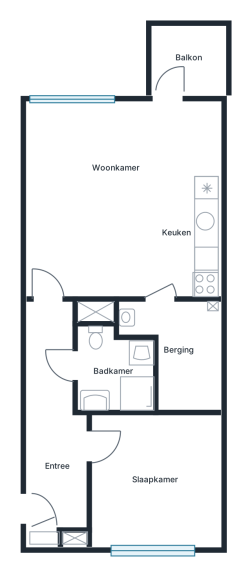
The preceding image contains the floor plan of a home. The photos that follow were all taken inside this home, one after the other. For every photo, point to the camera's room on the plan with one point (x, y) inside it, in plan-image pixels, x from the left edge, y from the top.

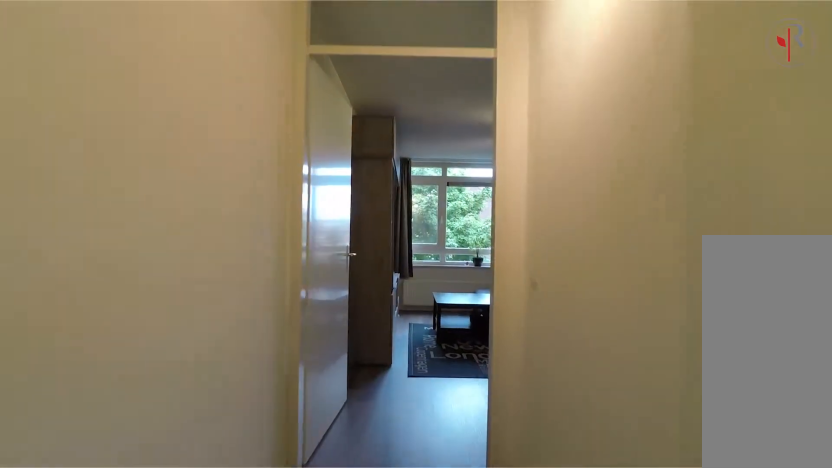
(56, 423)
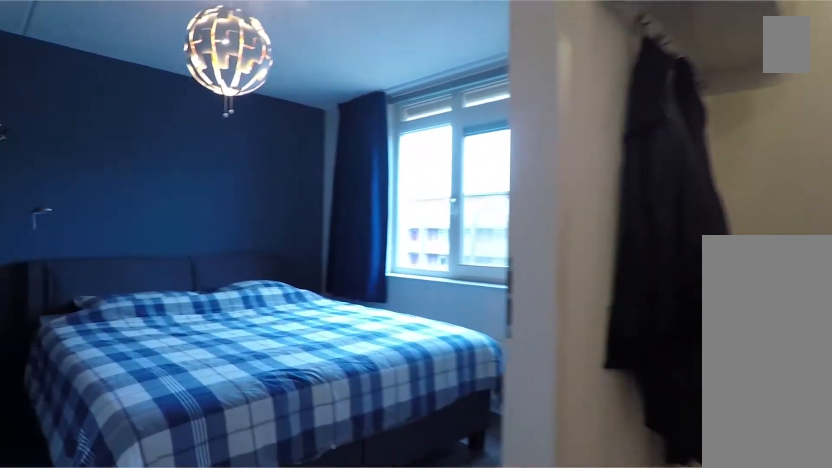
(56, 423)
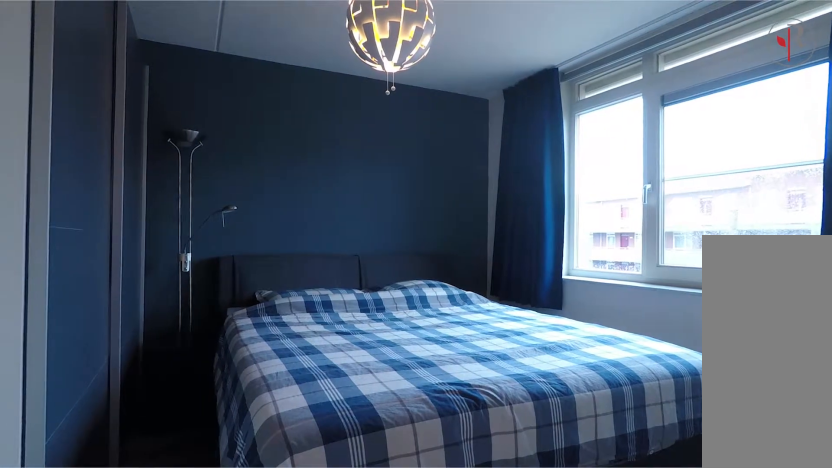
(155, 479)
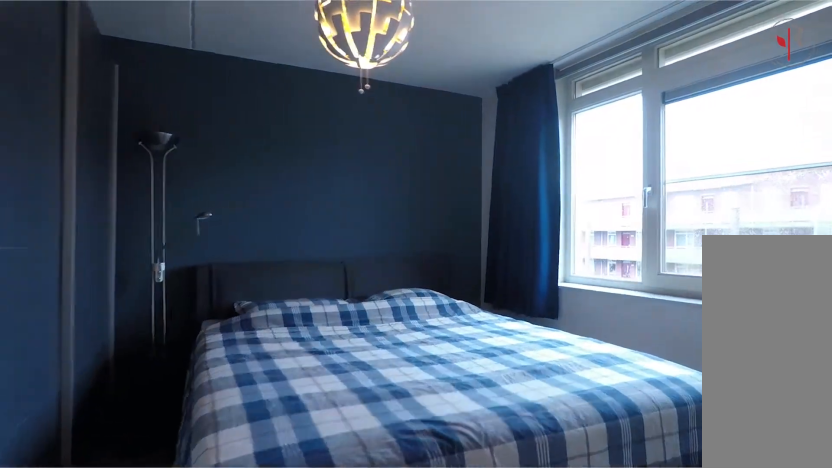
(155, 479)
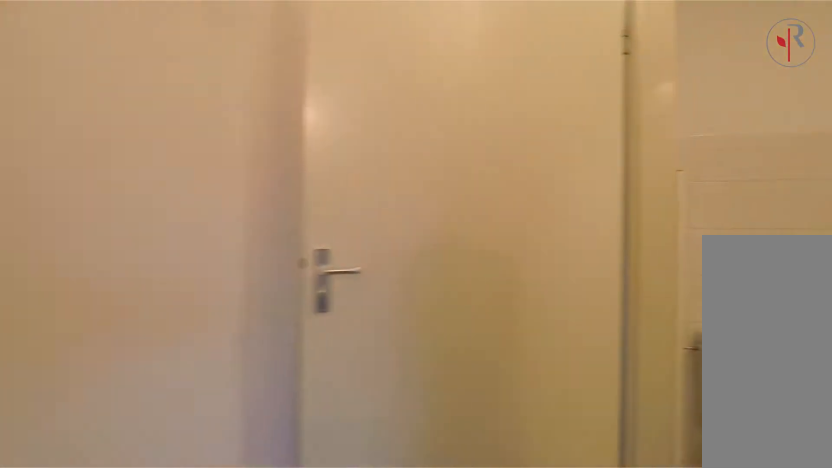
(56, 422)
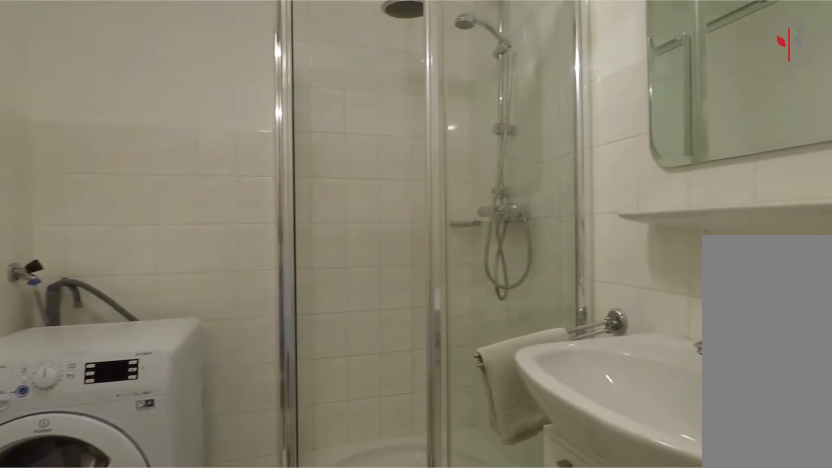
(104, 363)
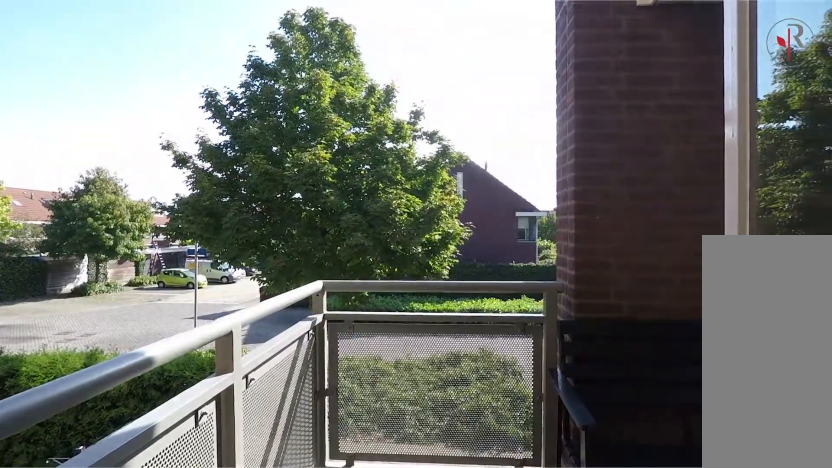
(188, 60)
